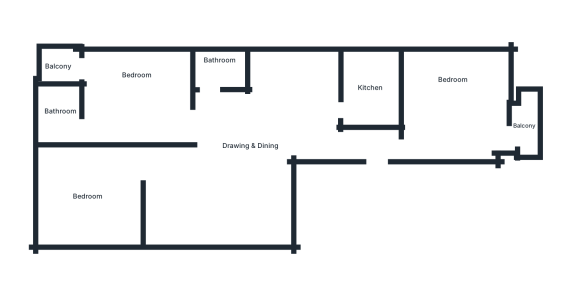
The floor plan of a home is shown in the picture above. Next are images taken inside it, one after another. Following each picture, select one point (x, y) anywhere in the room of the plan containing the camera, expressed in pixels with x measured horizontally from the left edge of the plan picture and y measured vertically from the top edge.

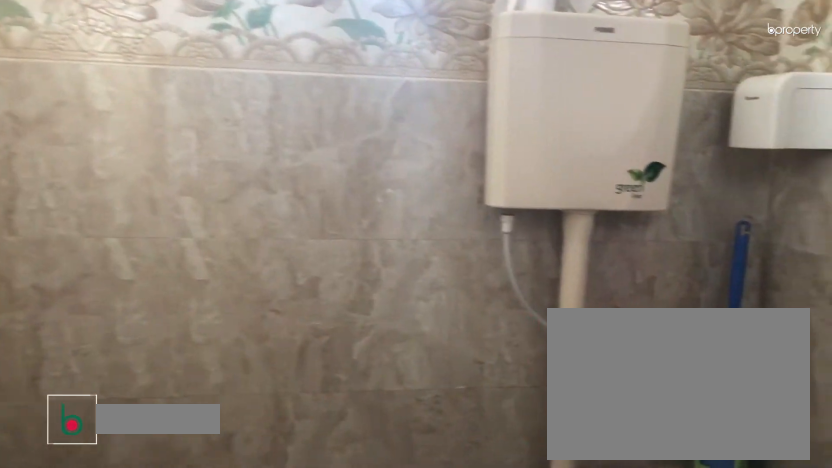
(218, 75)
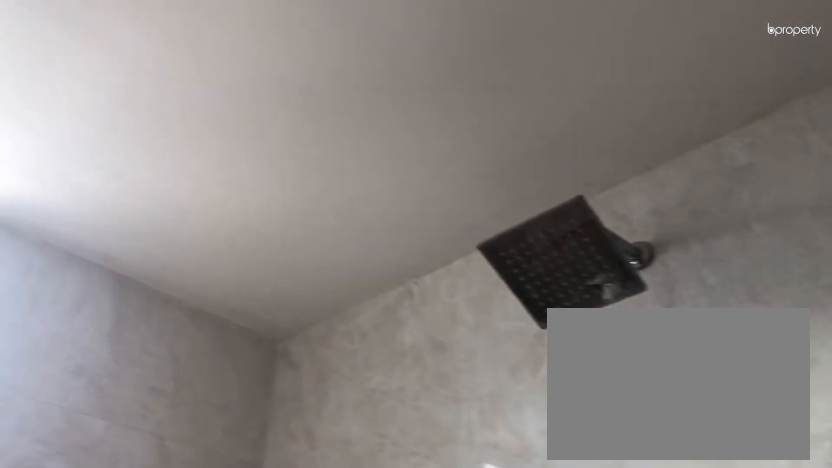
(218, 75)
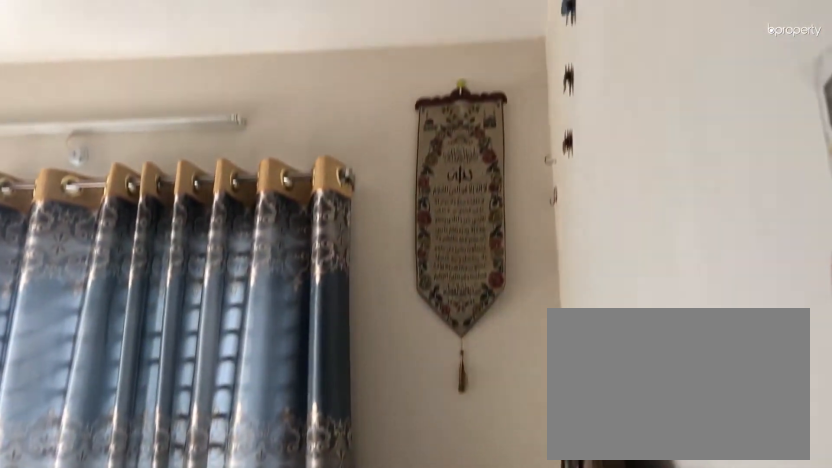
(136, 92)
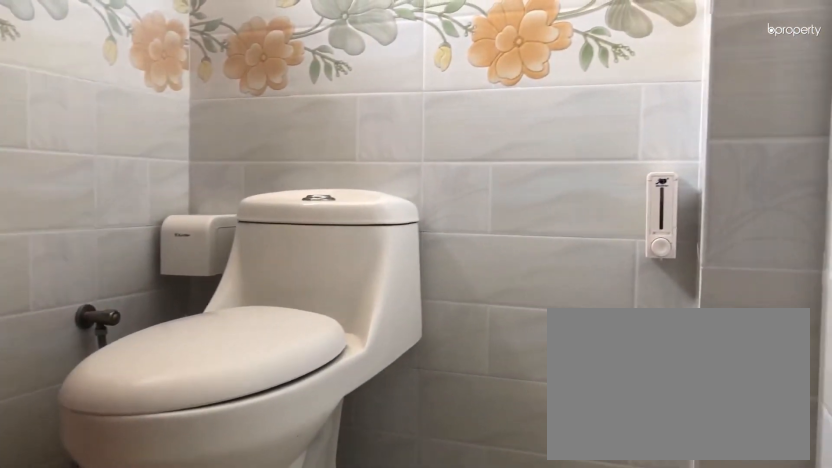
(60, 111)
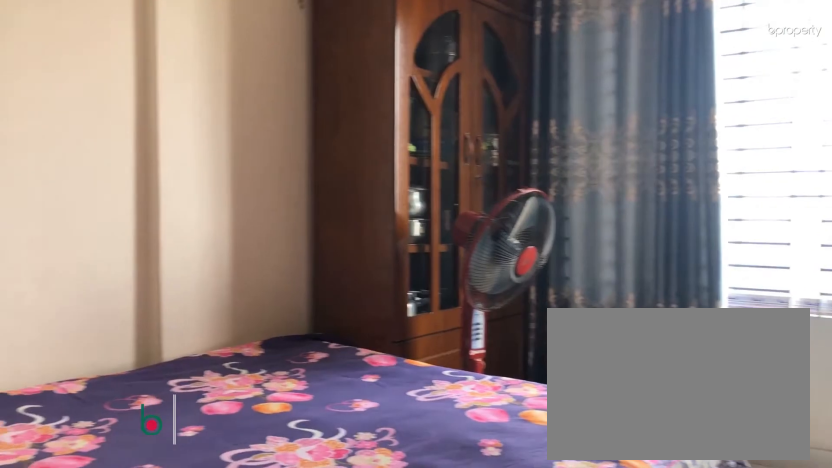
(90, 199)
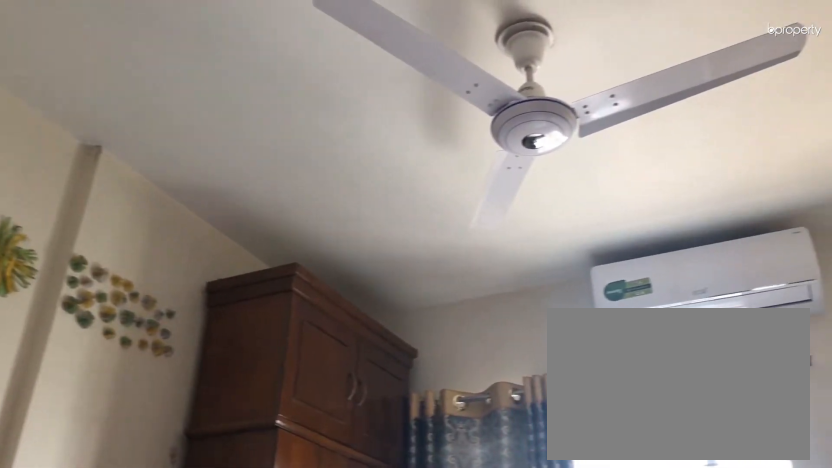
(90, 199)
